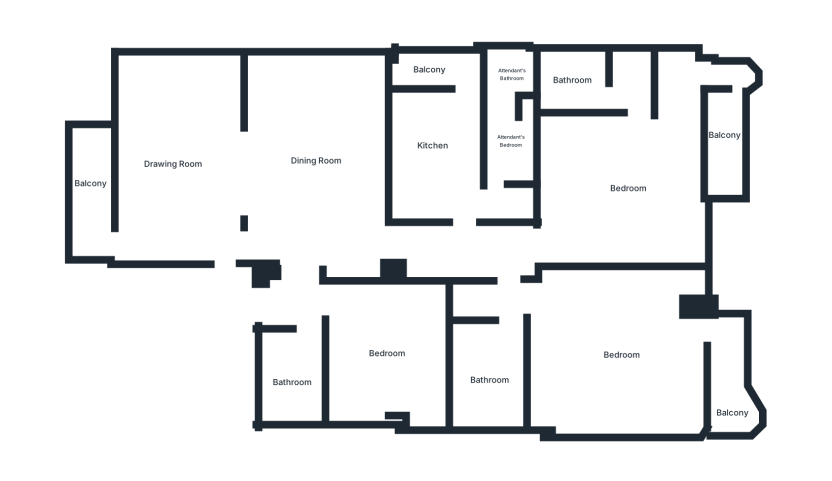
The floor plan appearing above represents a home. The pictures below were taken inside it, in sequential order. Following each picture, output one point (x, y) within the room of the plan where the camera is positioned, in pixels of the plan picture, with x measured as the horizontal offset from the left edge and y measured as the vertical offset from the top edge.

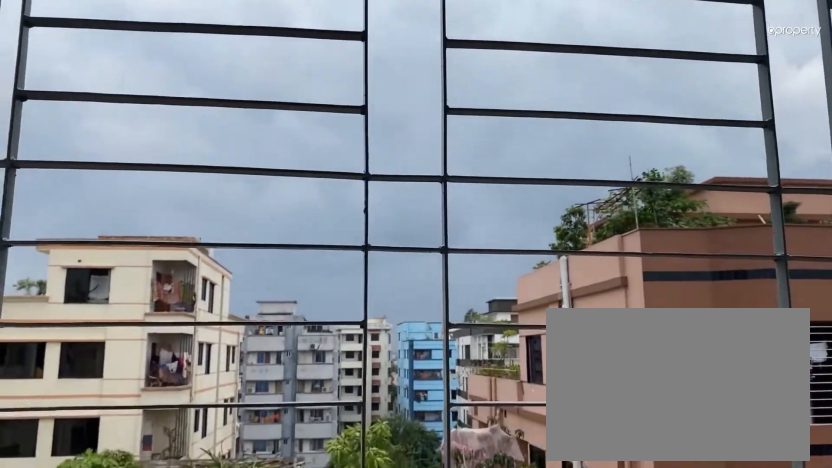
(725, 383)
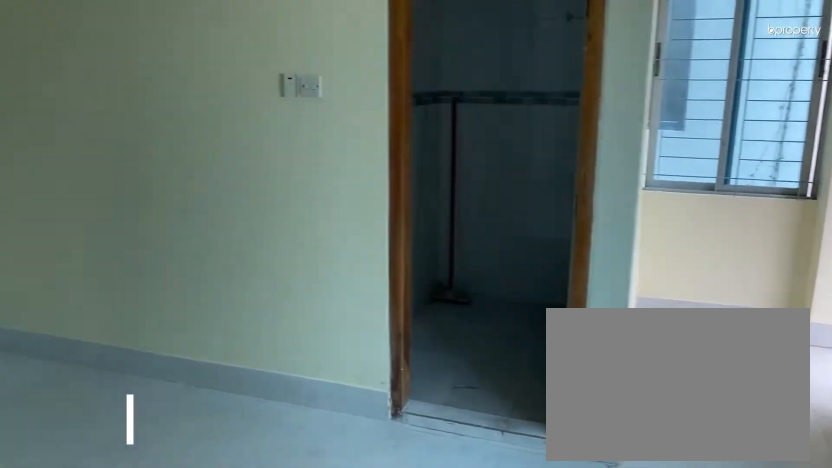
(622, 188)
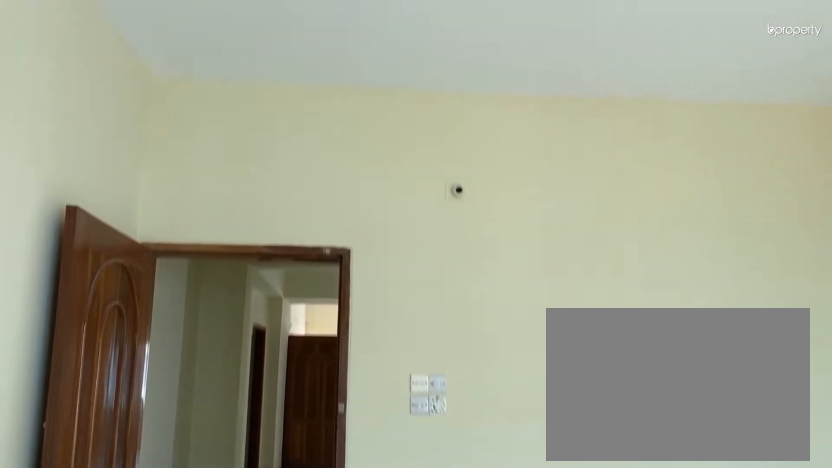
(622, 188)
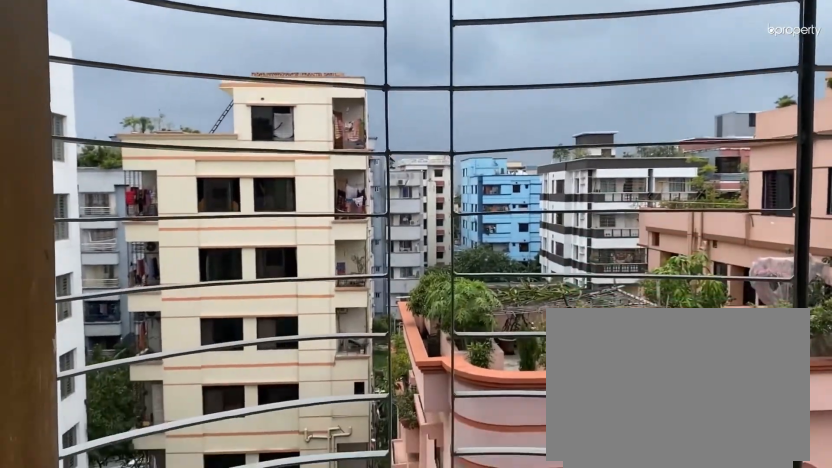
(724, 146)
